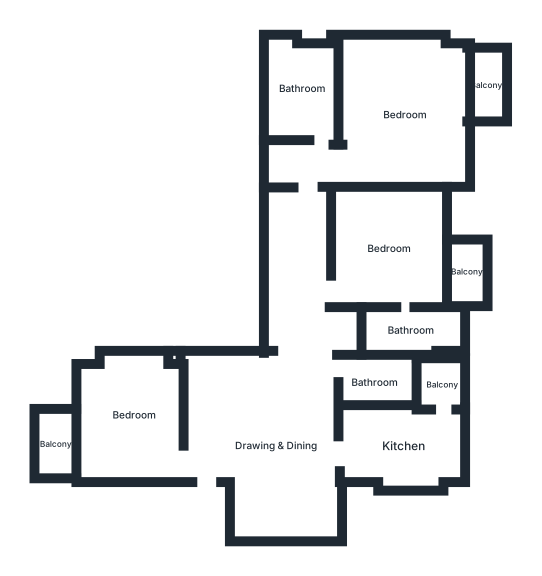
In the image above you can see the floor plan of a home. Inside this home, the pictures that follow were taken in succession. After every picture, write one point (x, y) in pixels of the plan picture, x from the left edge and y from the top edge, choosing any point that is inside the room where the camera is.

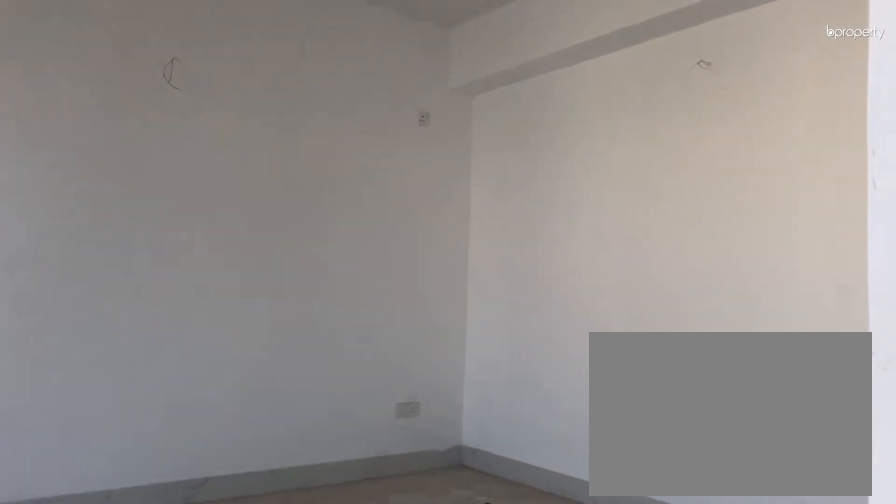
(278, 441)
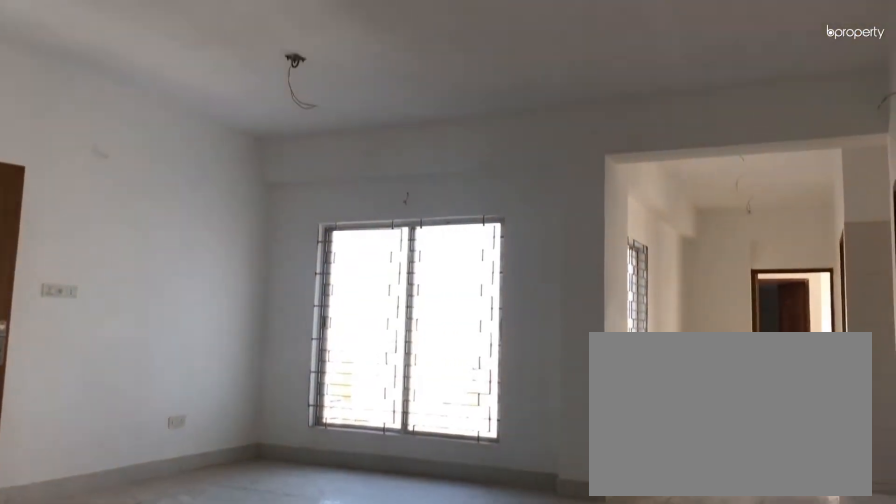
(276, 442)
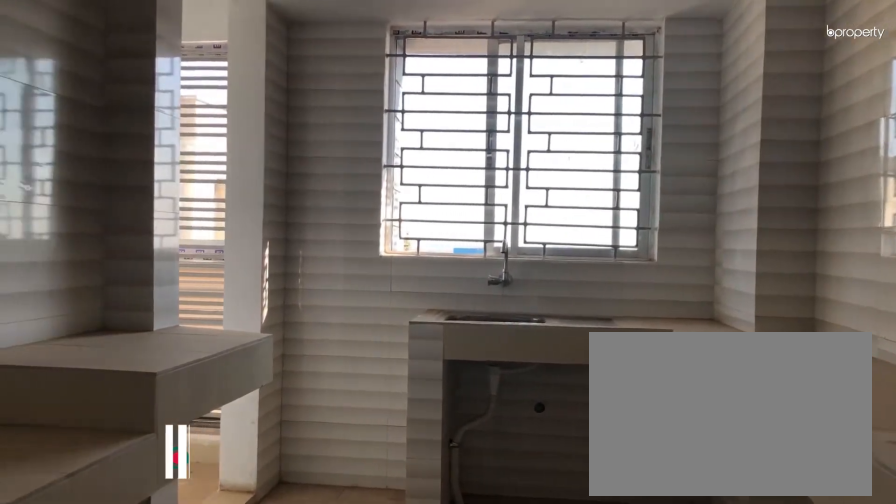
(404, 446)
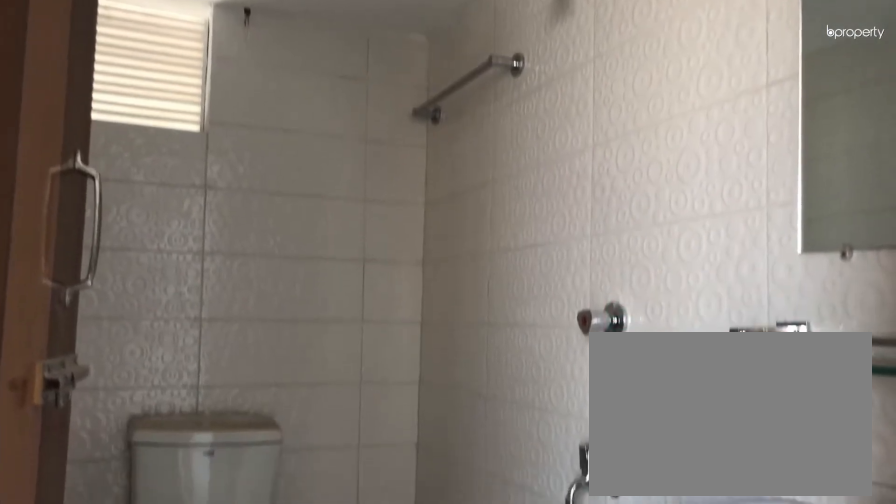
(376, 381)
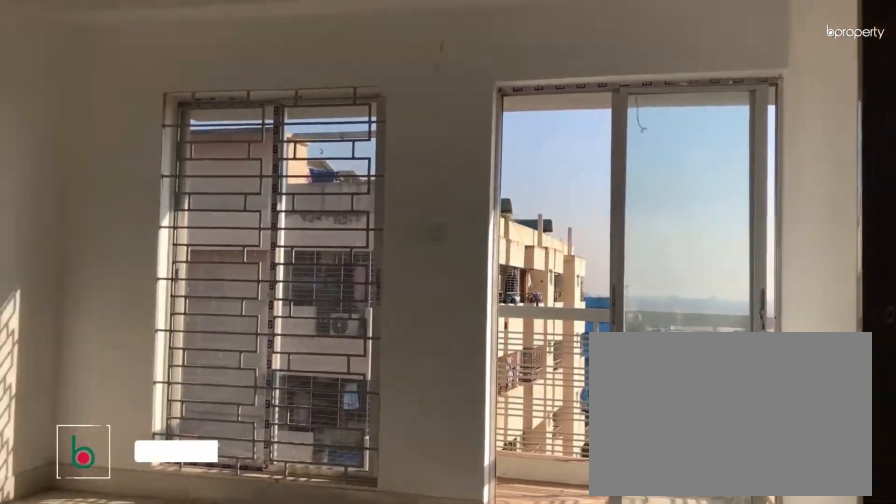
(390, 248)
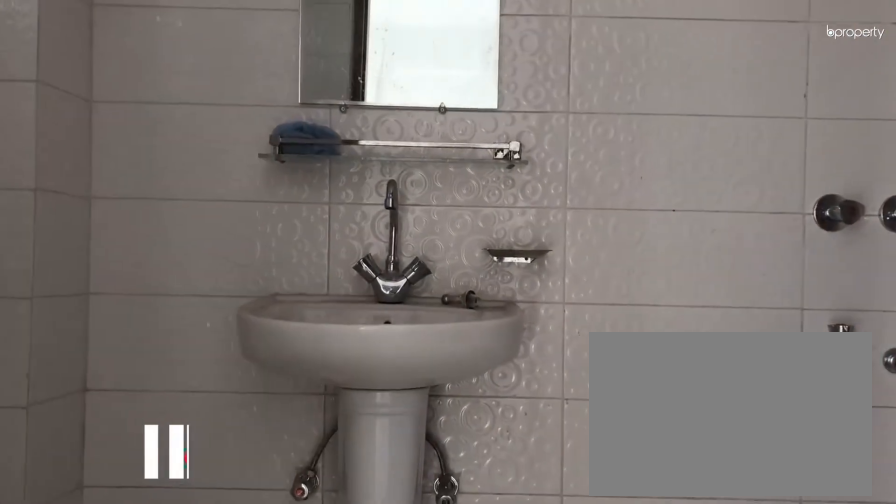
(410, 330)
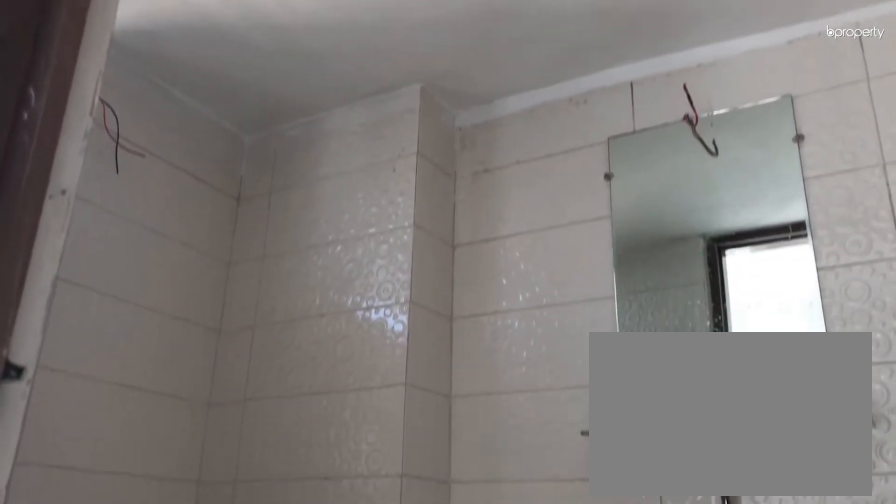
(411, 330)
